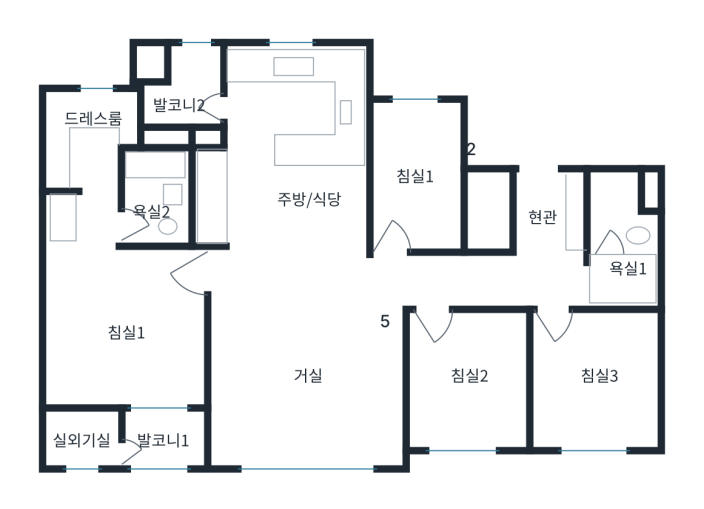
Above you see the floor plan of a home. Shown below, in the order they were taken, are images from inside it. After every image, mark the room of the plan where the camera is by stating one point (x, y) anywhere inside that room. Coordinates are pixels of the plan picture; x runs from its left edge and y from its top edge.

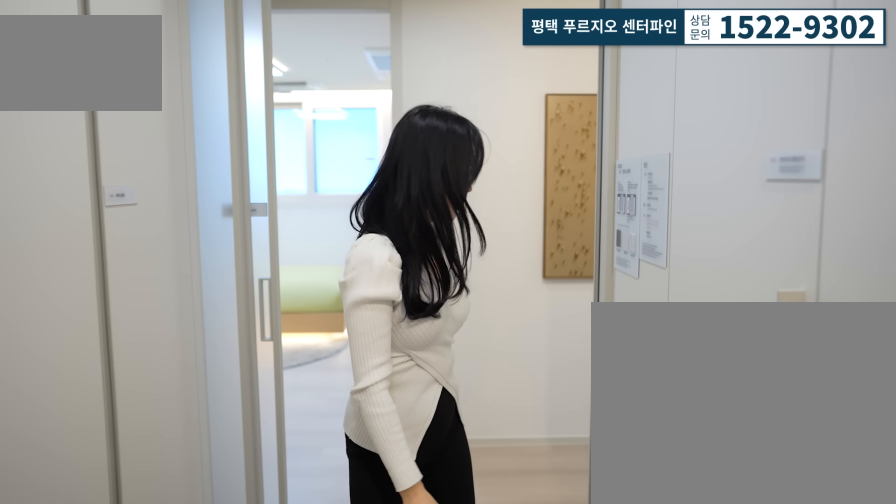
(532, 209)
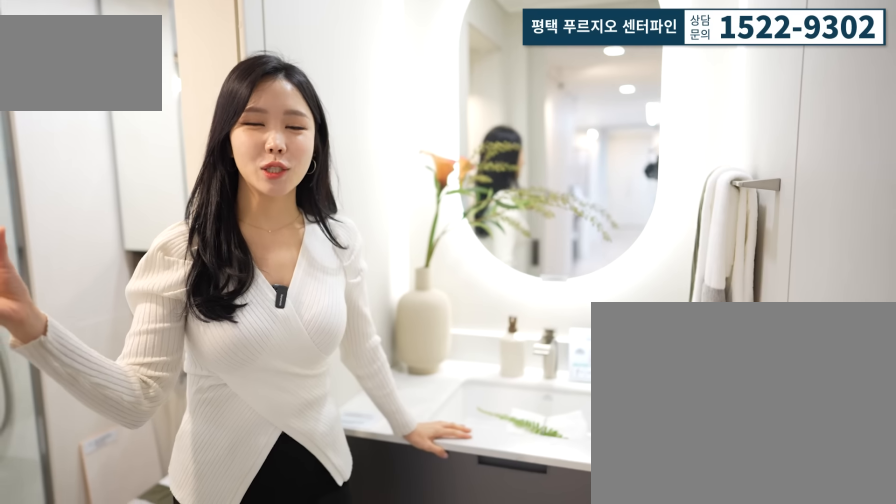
(612, 262)
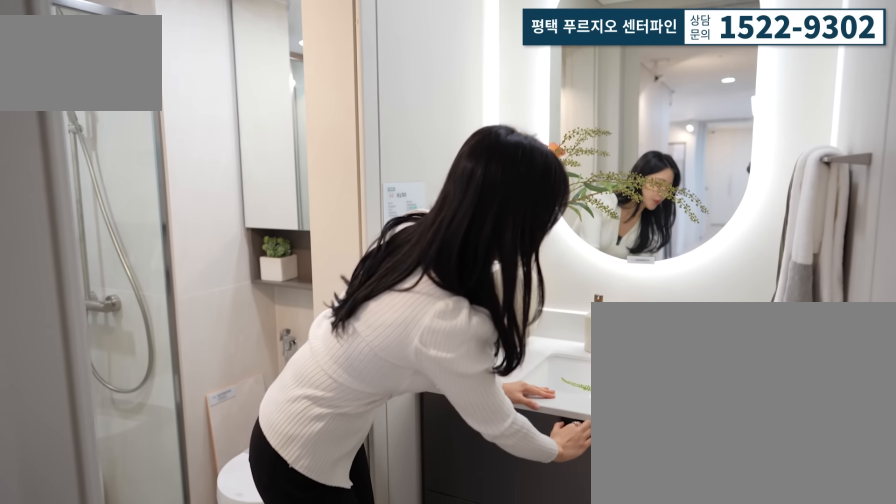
(612, 262)
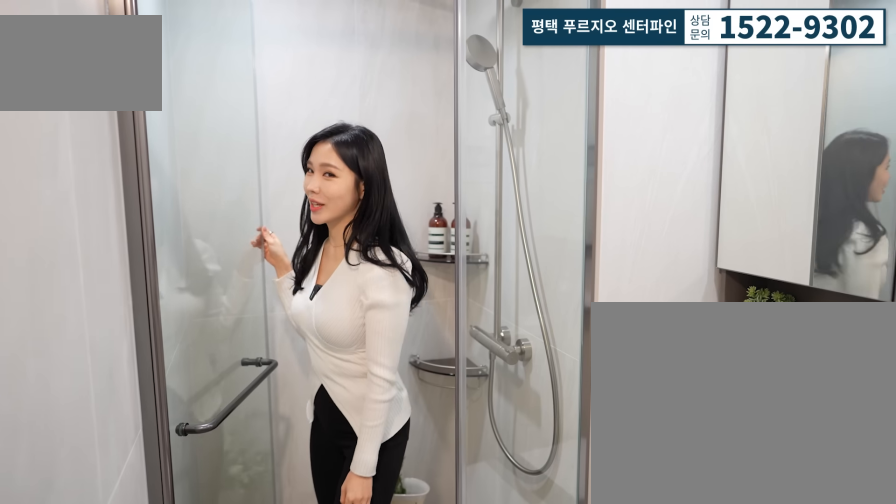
(637, 279)
